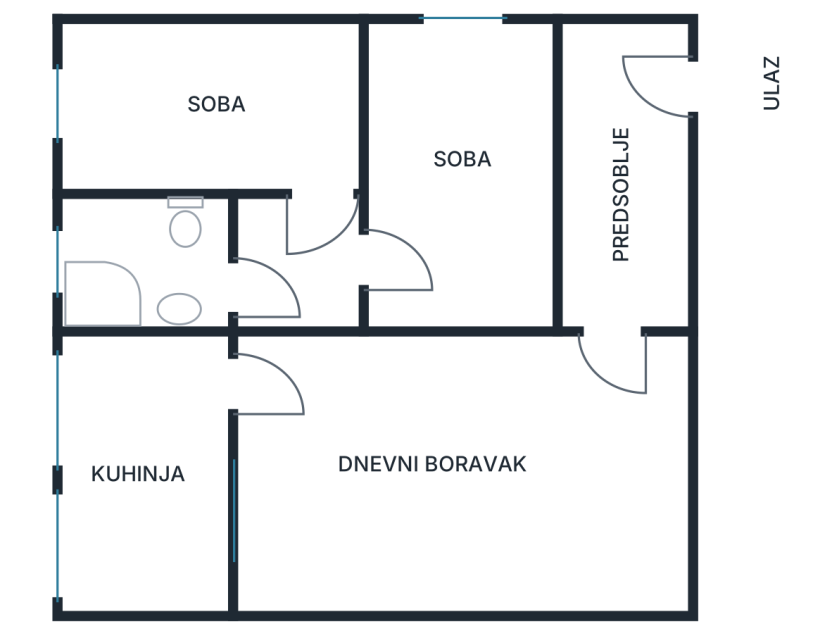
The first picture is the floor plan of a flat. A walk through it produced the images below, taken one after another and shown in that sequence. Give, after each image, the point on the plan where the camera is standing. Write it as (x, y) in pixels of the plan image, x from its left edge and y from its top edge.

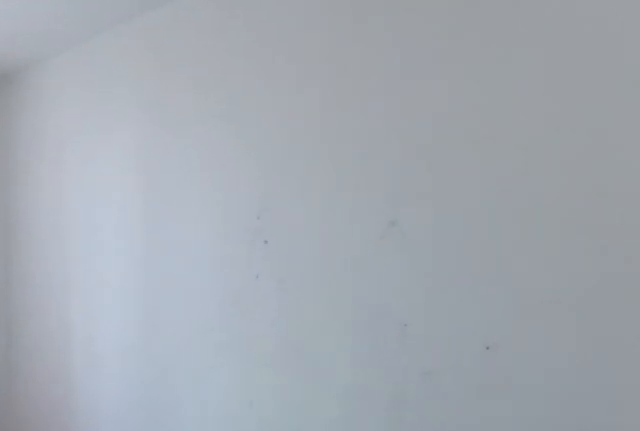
(328, 154)
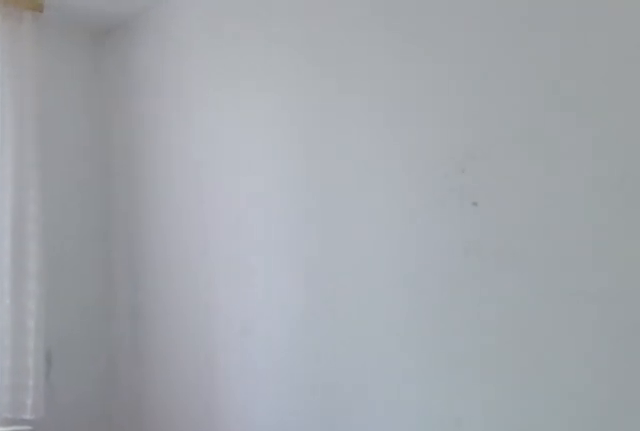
(272, 146)
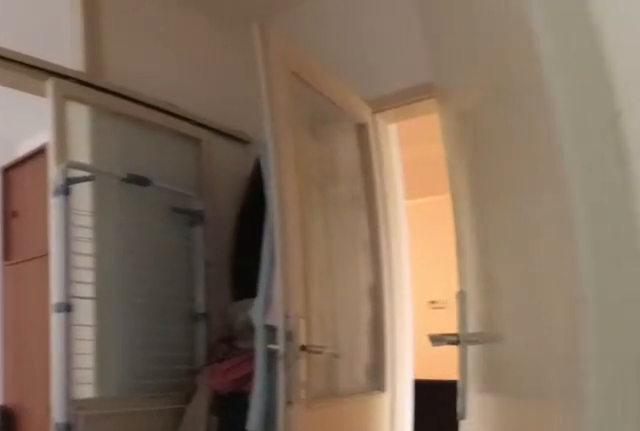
(285, 134)
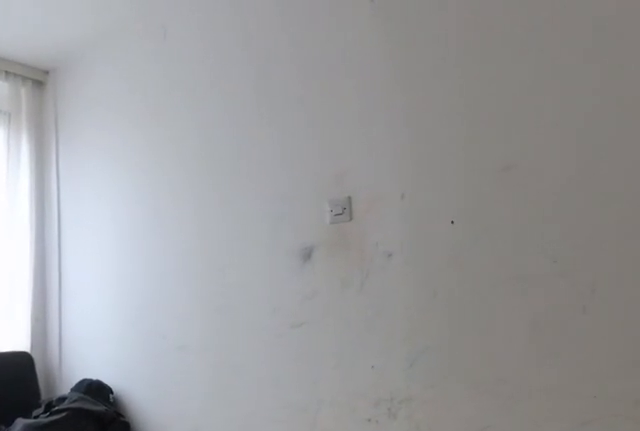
(412, 273)
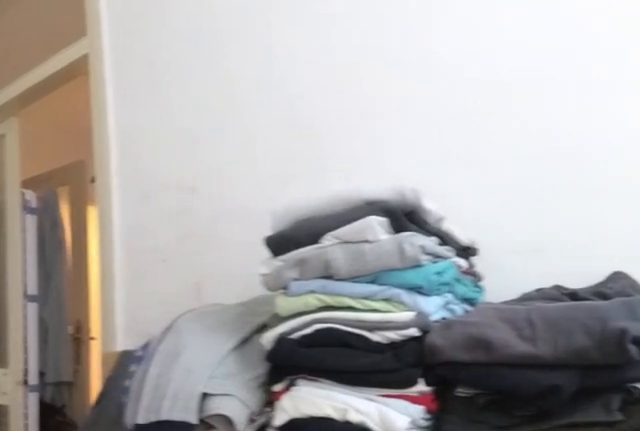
(462, 58)
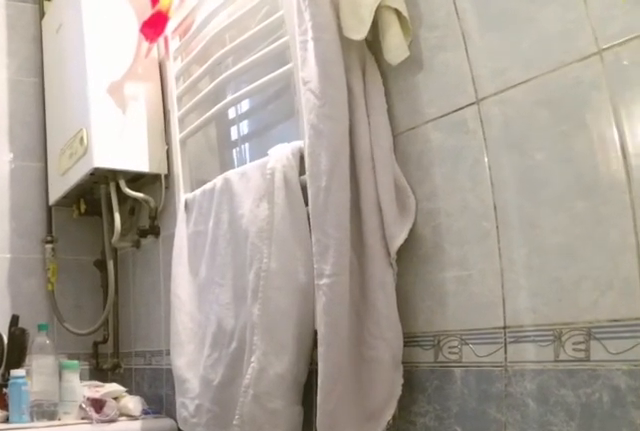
(248, 274)
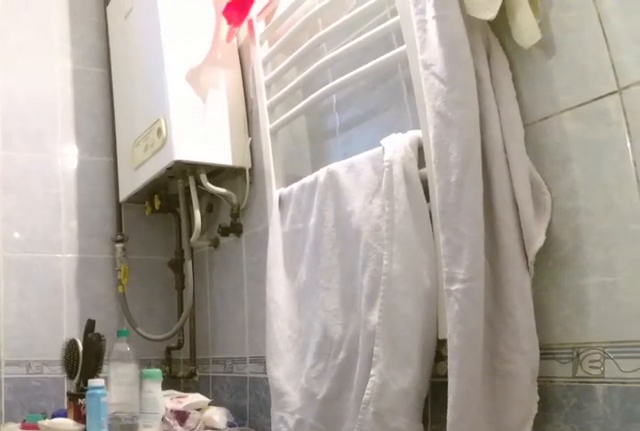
(248, 274)
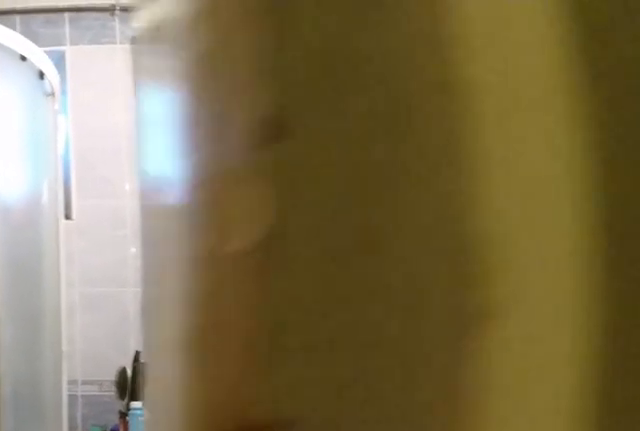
(250, 273)
